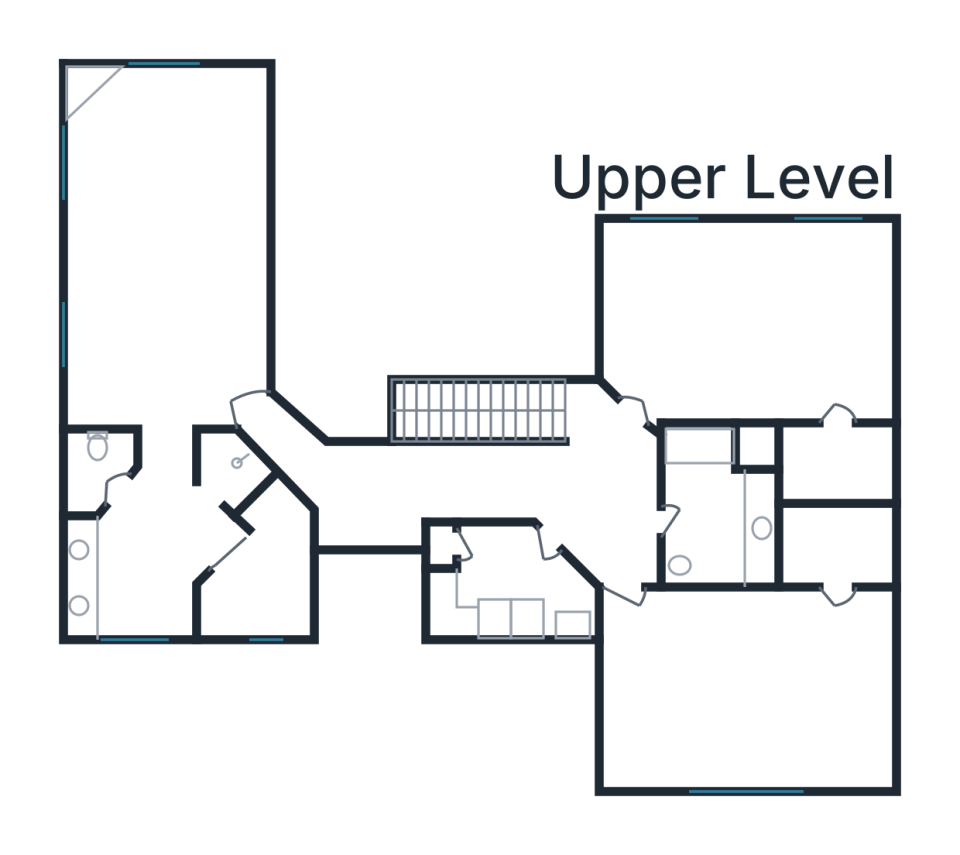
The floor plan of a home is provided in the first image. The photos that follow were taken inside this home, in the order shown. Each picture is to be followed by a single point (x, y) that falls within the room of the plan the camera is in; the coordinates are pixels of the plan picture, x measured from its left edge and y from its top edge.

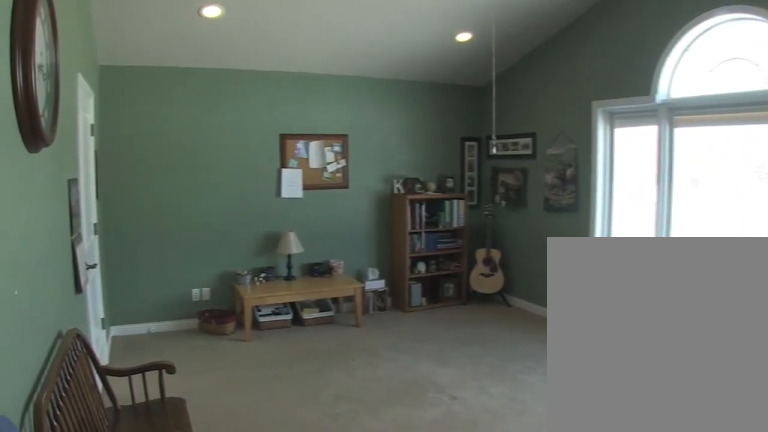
(743, 687)
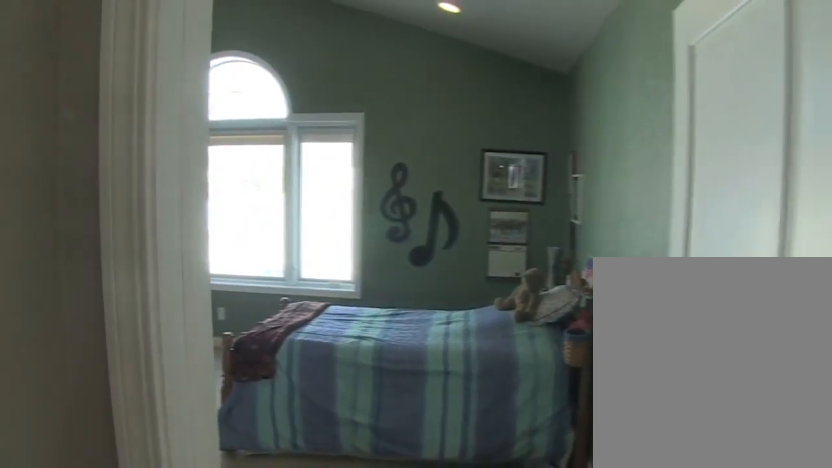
(743, 687)
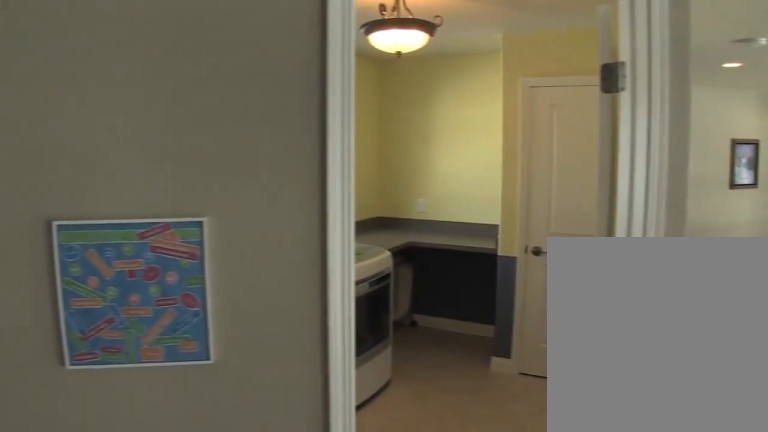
(602, 489)
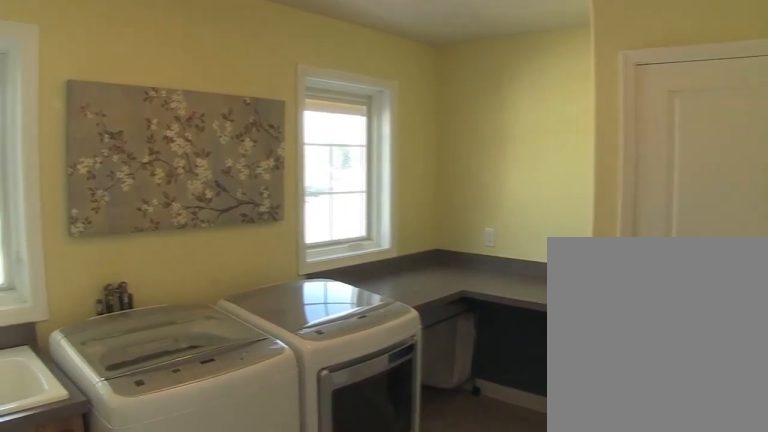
(512, 588)
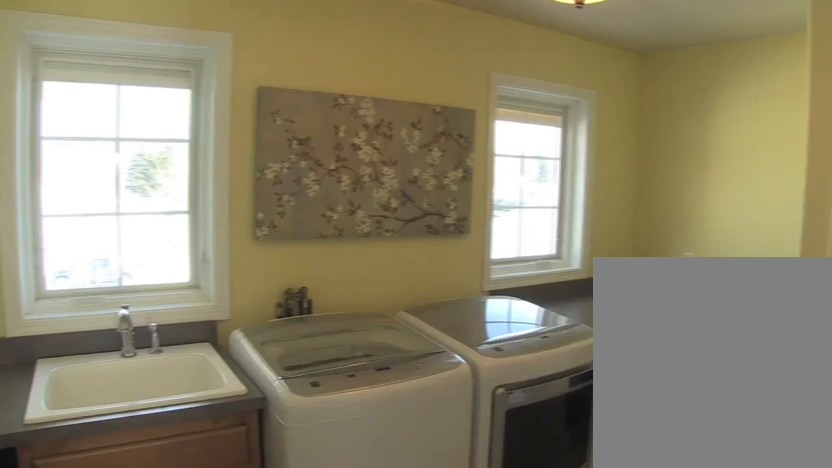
(512, 588)
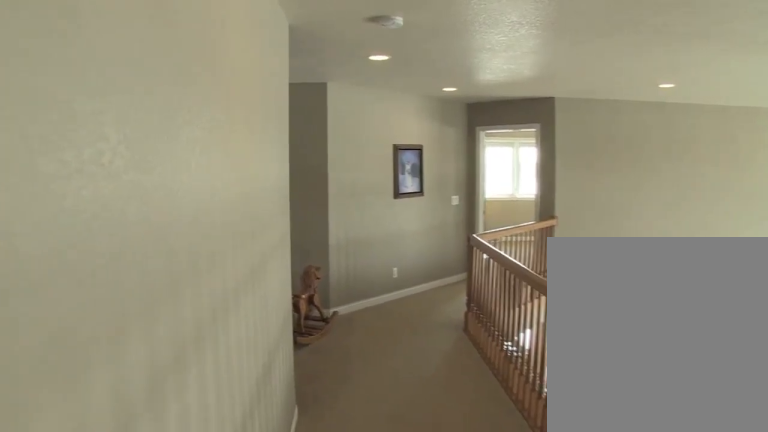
(390, 482)
